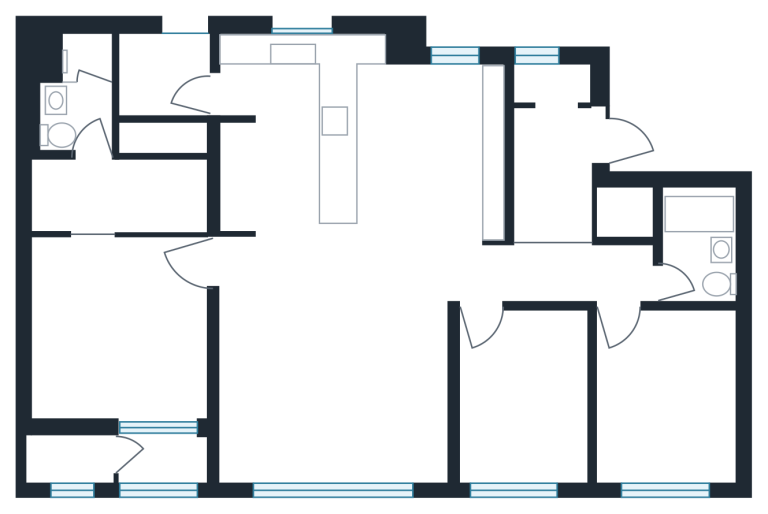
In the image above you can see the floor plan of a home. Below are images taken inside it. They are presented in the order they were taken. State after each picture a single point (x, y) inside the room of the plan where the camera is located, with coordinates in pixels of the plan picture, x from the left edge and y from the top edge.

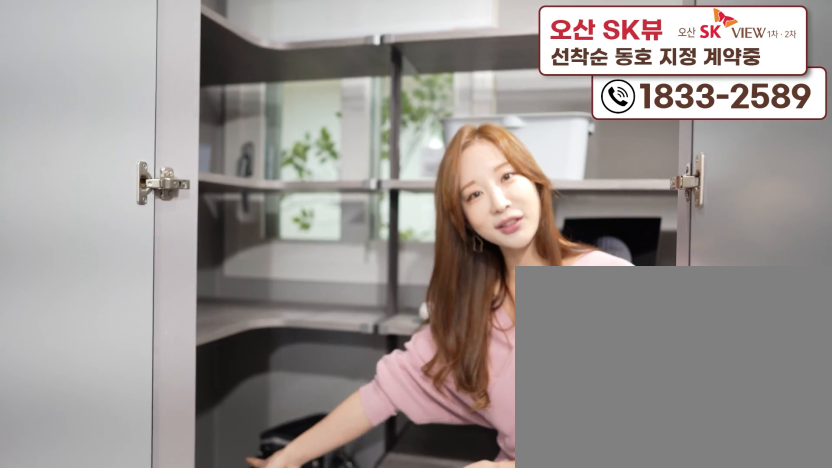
(559, 153)
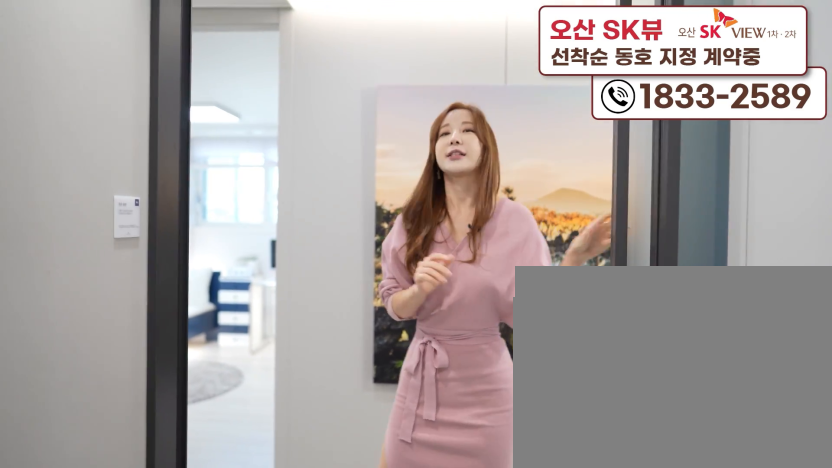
(559, 153)
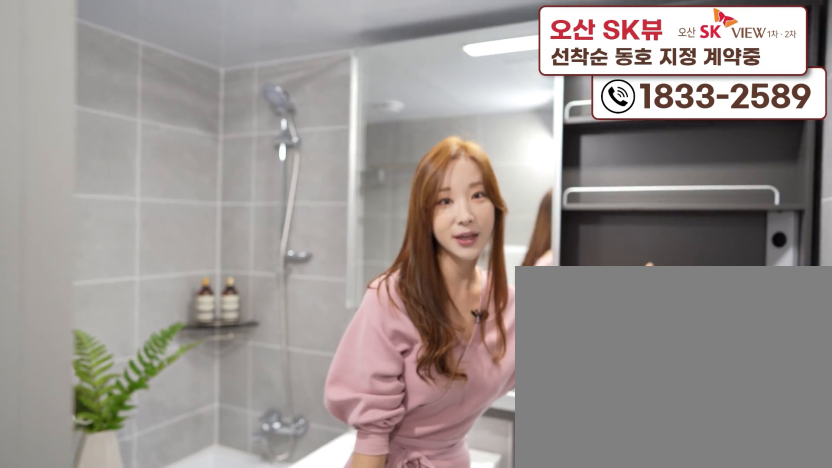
(704, 267)
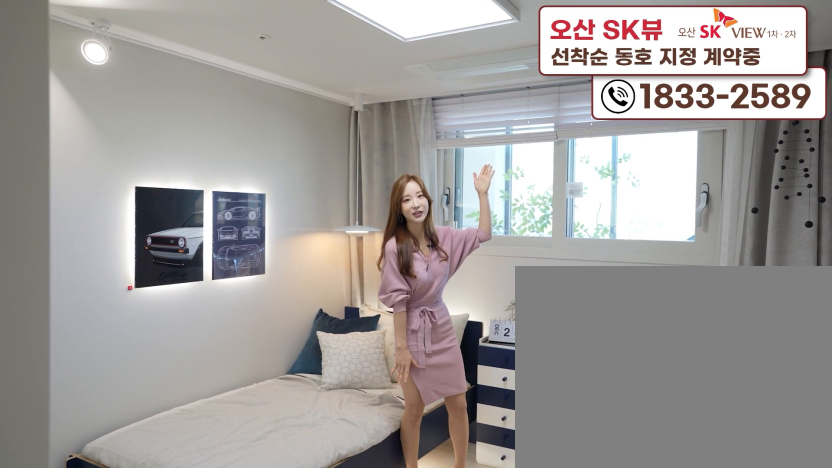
(659, 437)
